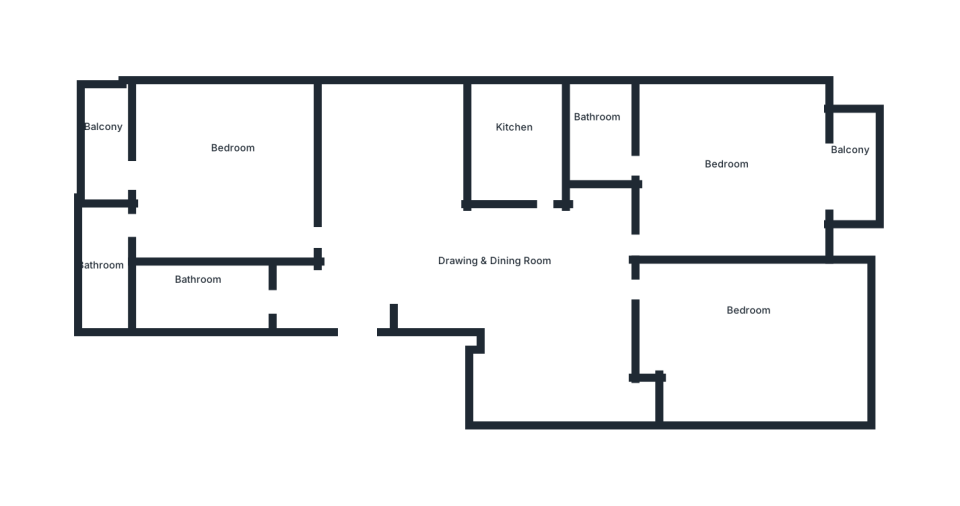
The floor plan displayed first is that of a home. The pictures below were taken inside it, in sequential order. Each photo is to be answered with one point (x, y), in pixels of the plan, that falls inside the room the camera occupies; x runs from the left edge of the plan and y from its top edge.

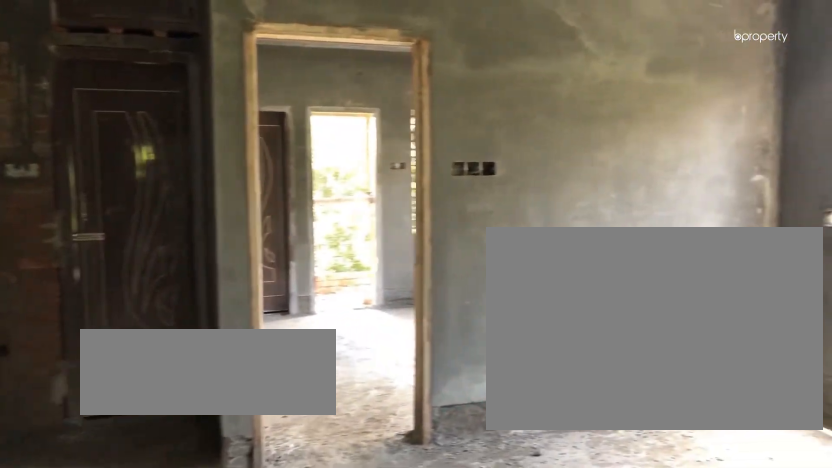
(431, 264)
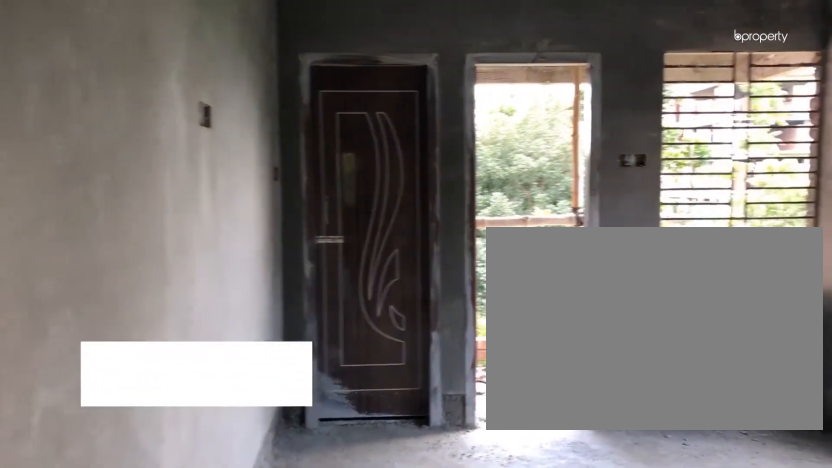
(234, 164)
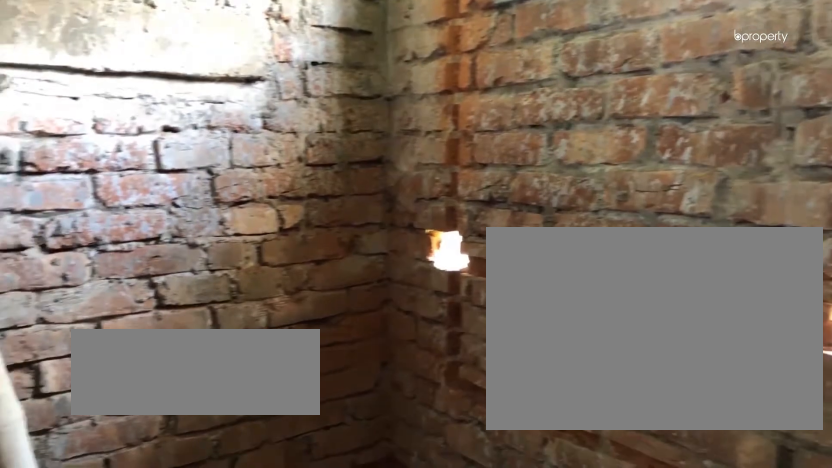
(105, 261)
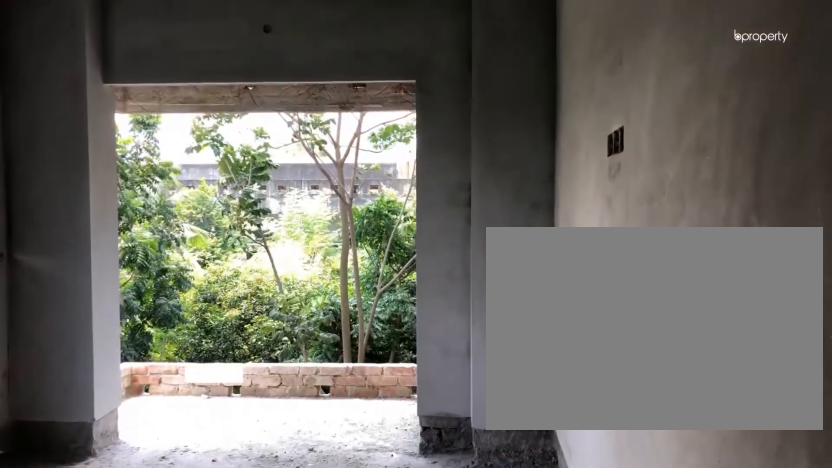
(723, 167)
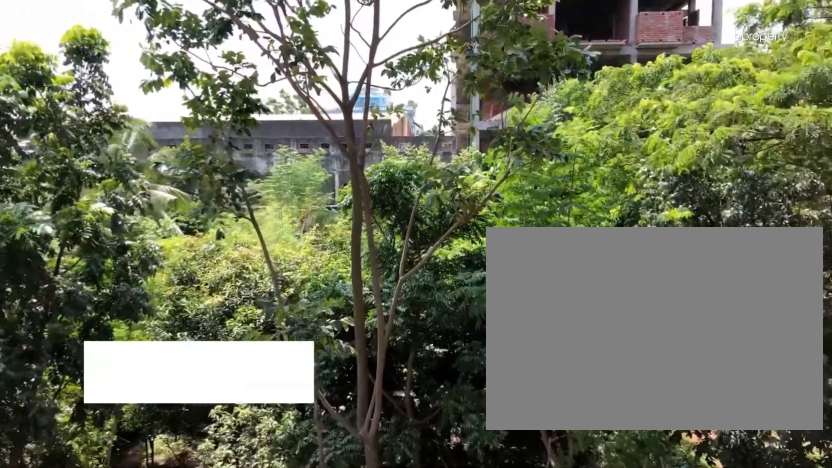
(844, 156)
